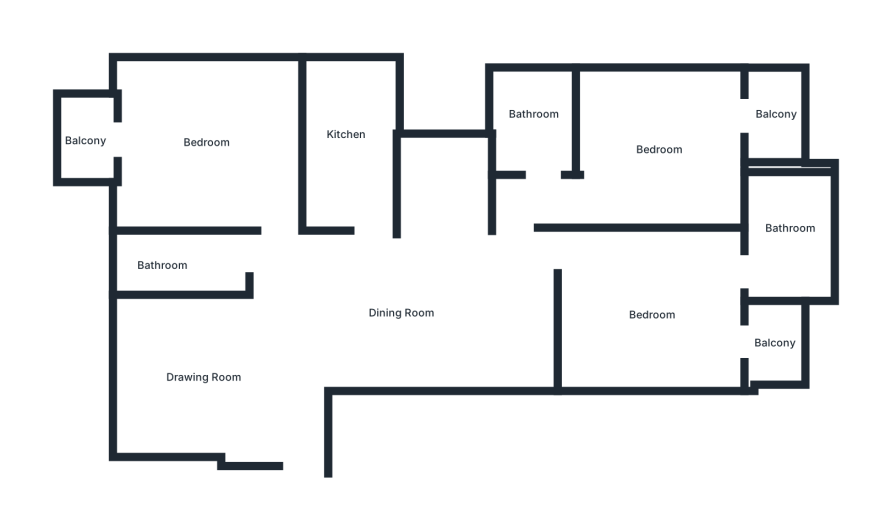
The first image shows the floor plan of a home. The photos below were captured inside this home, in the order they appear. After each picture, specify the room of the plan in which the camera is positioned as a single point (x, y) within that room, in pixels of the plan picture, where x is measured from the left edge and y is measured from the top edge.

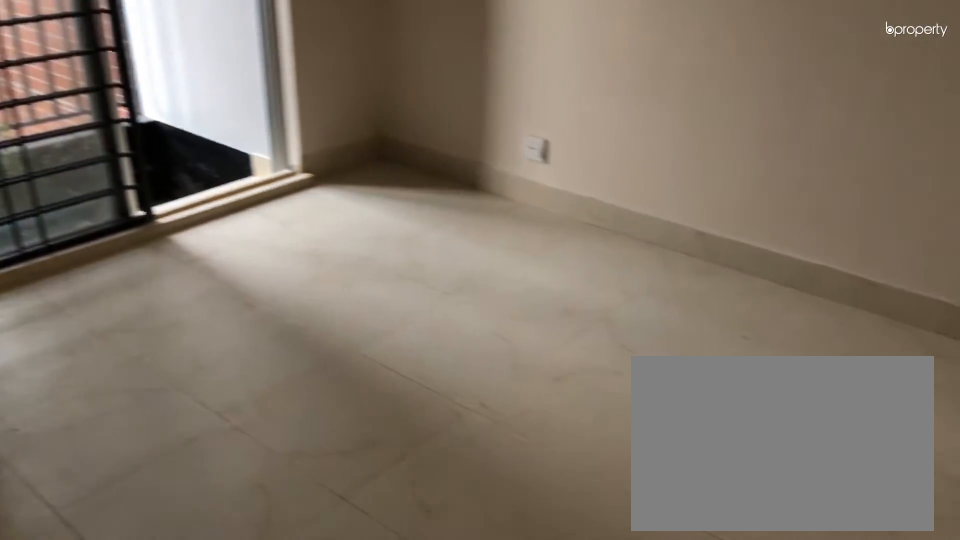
(660, 318)
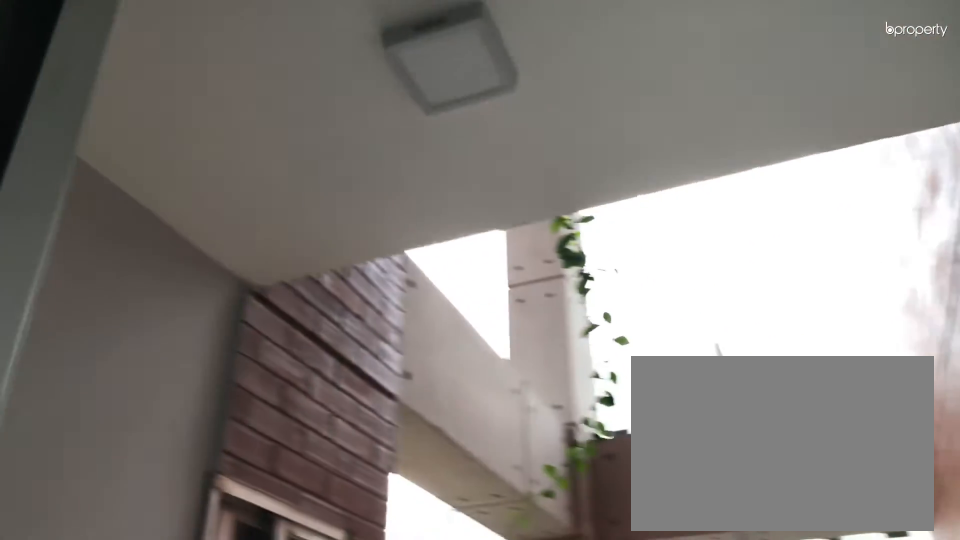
(772, 342)
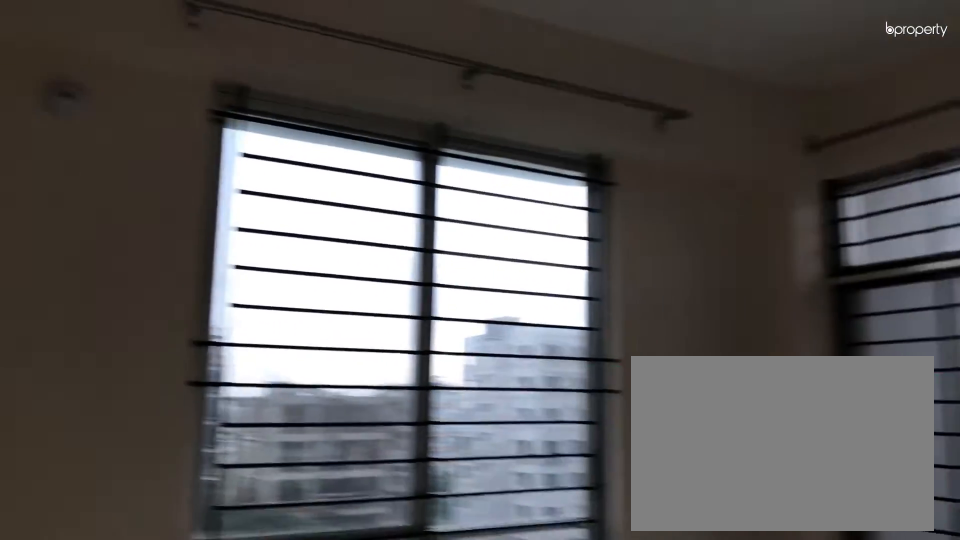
(658, 147)
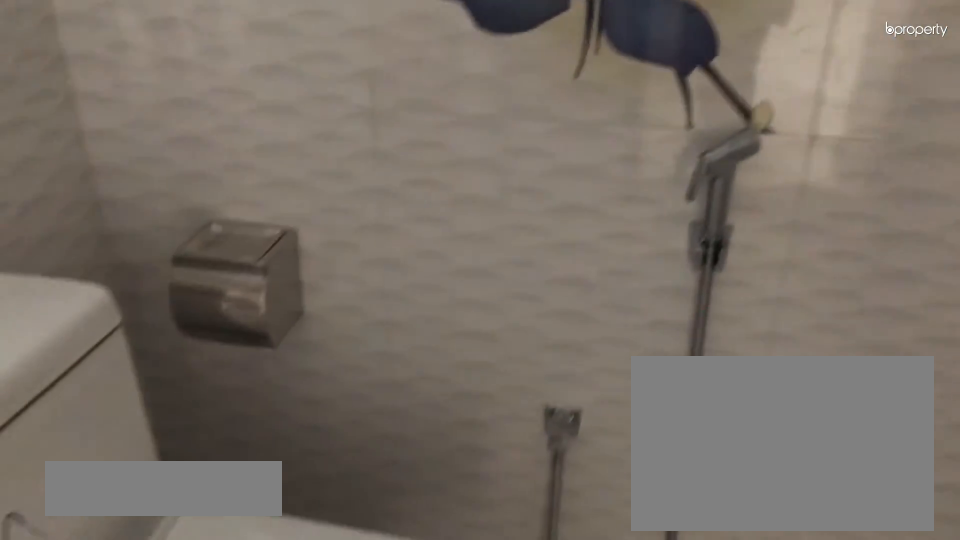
(533, 121)
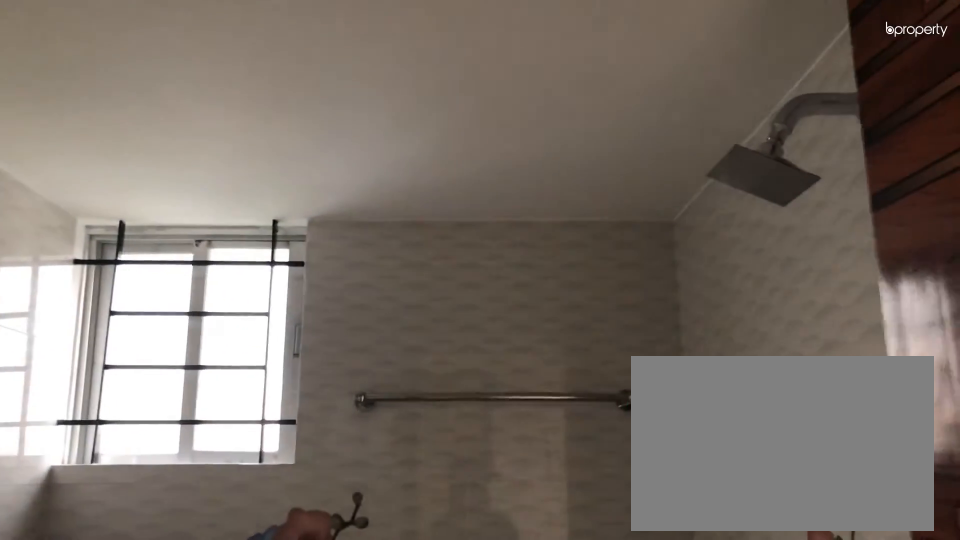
(533, 121)
